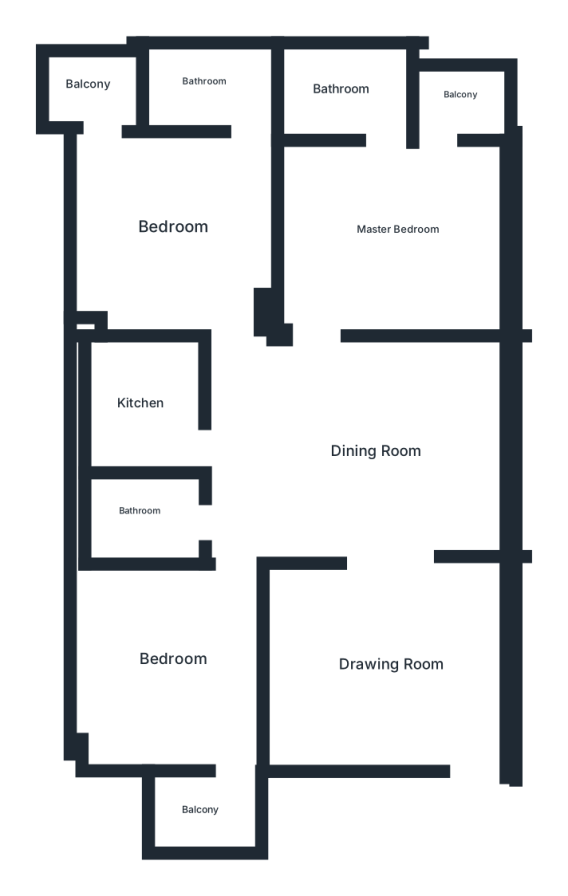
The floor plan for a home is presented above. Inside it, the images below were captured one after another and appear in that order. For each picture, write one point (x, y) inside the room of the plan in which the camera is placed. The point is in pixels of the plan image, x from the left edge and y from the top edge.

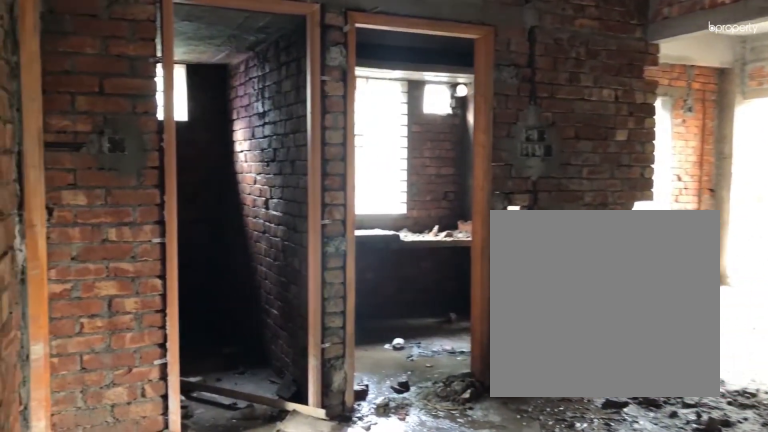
(377, 451)
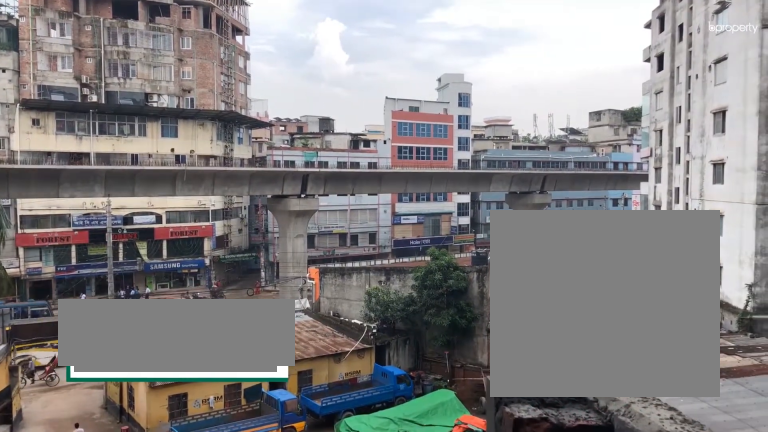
(457, 98)
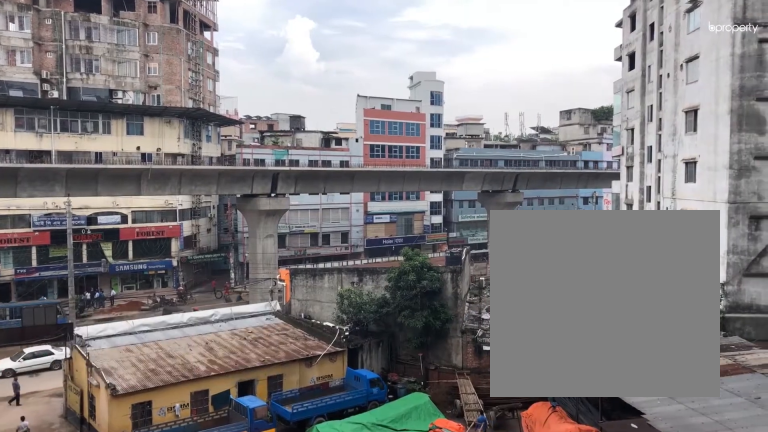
(457, 98)
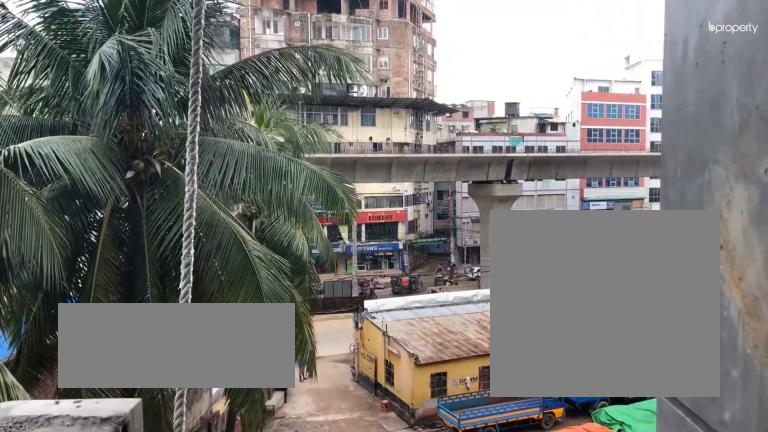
(98, 91)
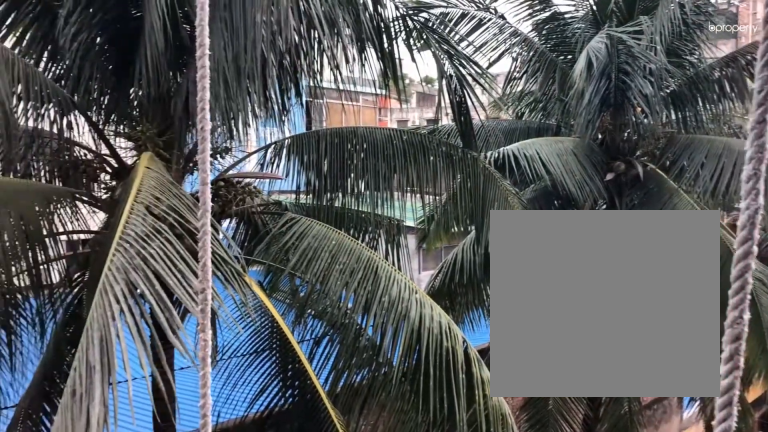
(96, 89)
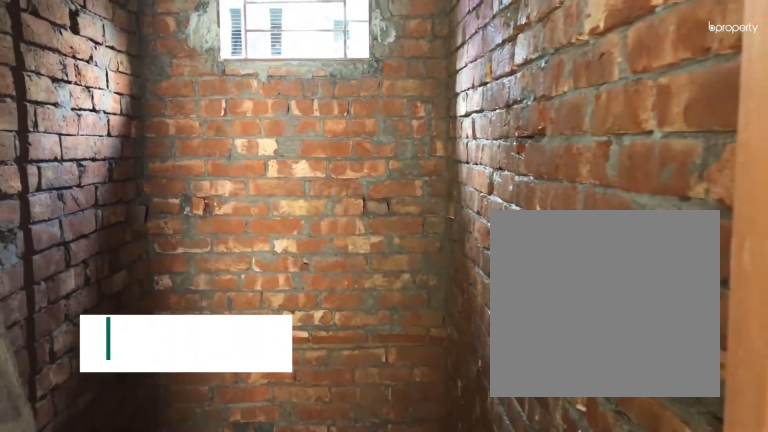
(140, 518)
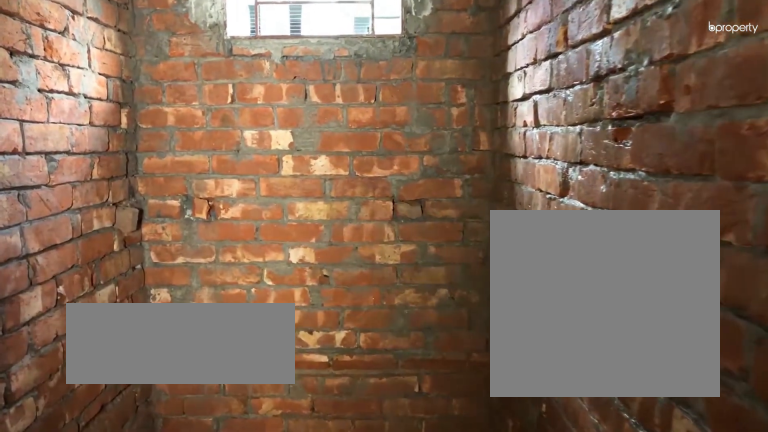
(140, 518)
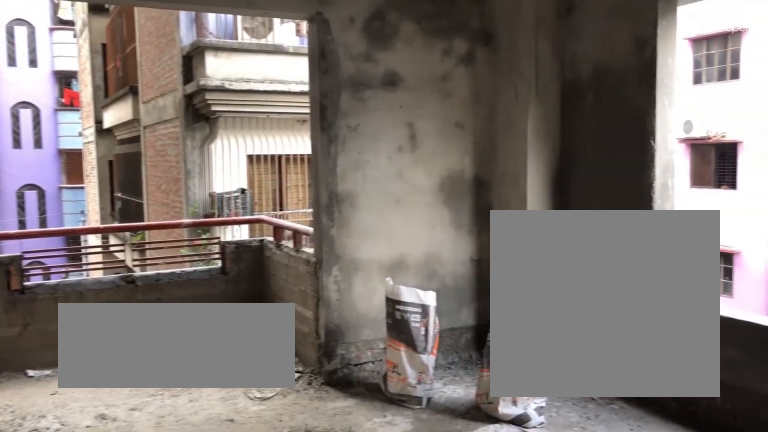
(178, 664)
